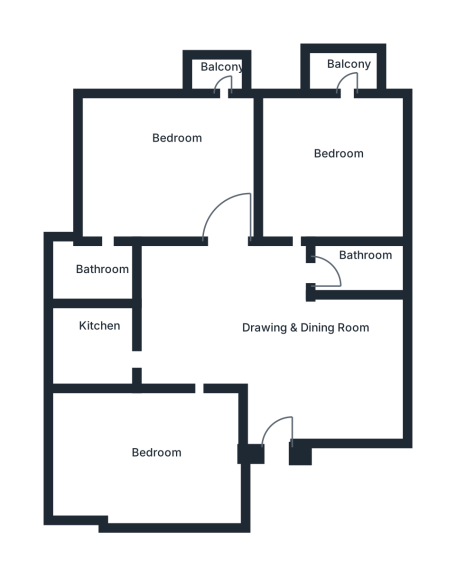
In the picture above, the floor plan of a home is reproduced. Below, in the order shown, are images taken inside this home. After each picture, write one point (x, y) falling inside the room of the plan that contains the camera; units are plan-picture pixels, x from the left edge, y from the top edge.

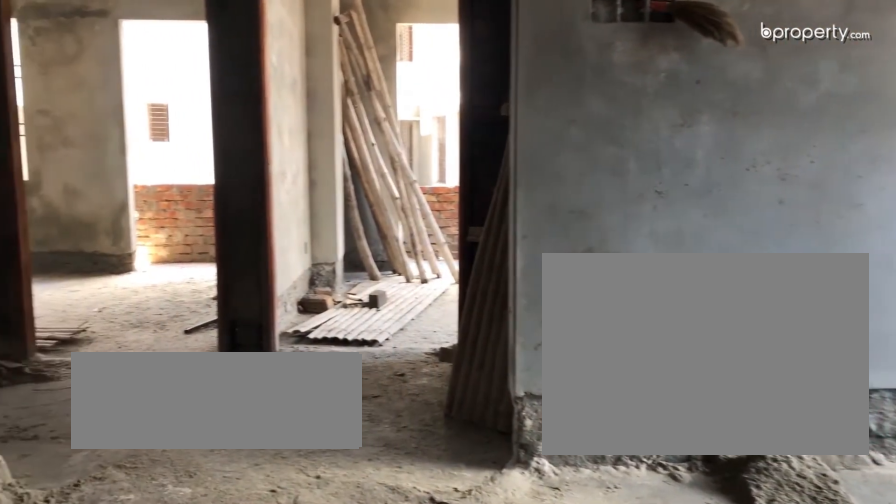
(263, 333)
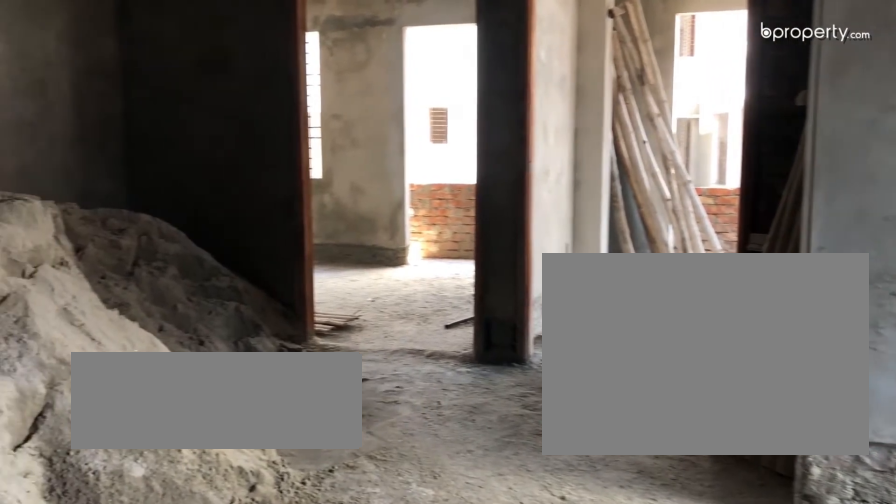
(263, 333)
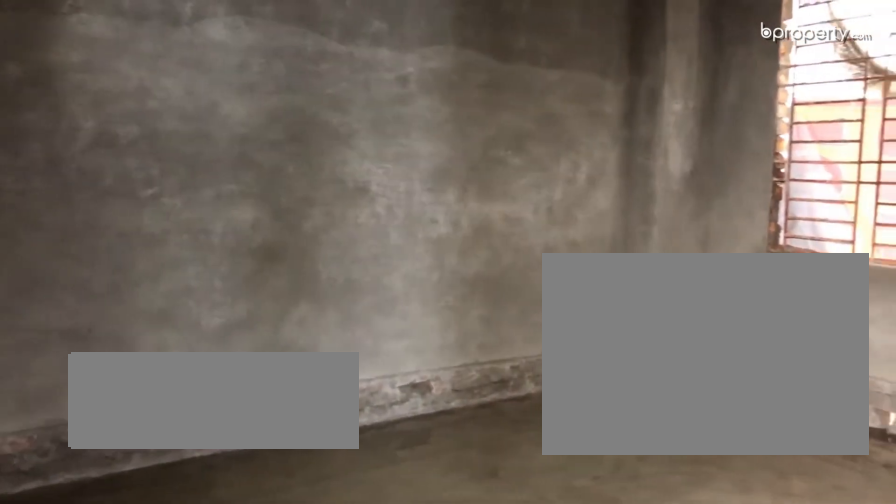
(165, 459)
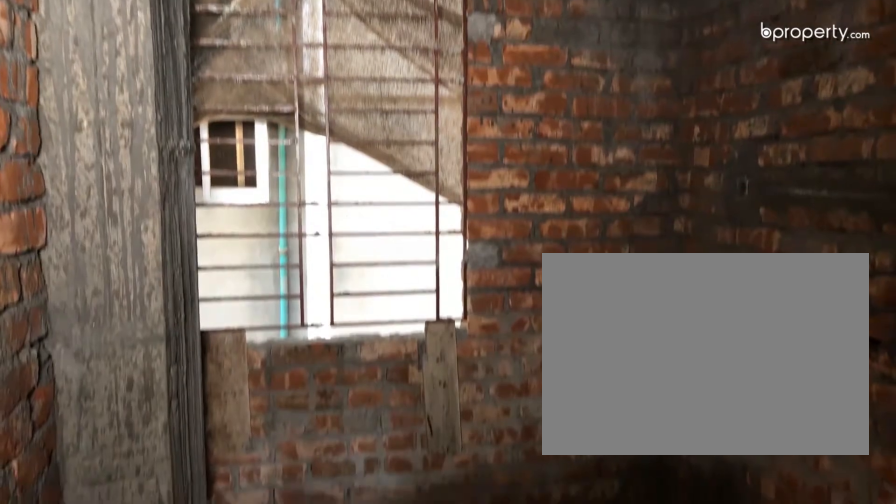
(100, 342)
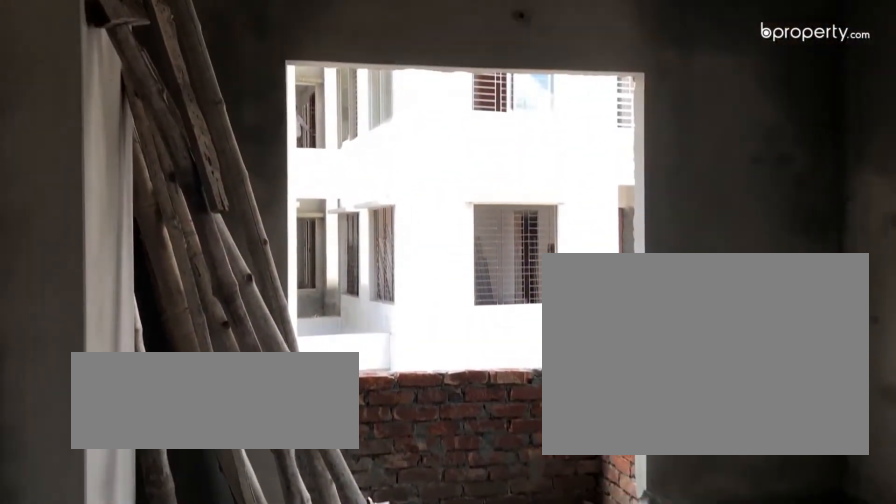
(330, 174)
